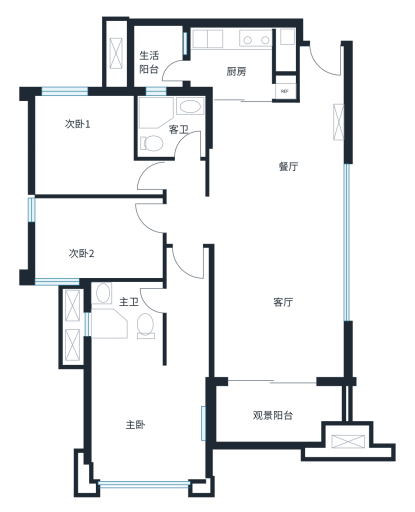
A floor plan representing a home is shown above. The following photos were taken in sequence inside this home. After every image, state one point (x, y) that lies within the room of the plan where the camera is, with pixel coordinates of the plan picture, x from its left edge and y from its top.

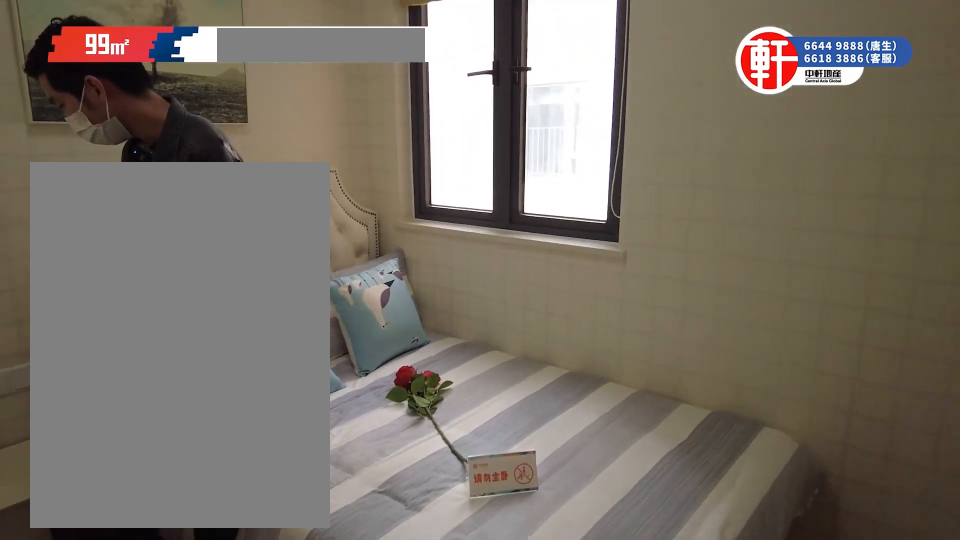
(86, 162)
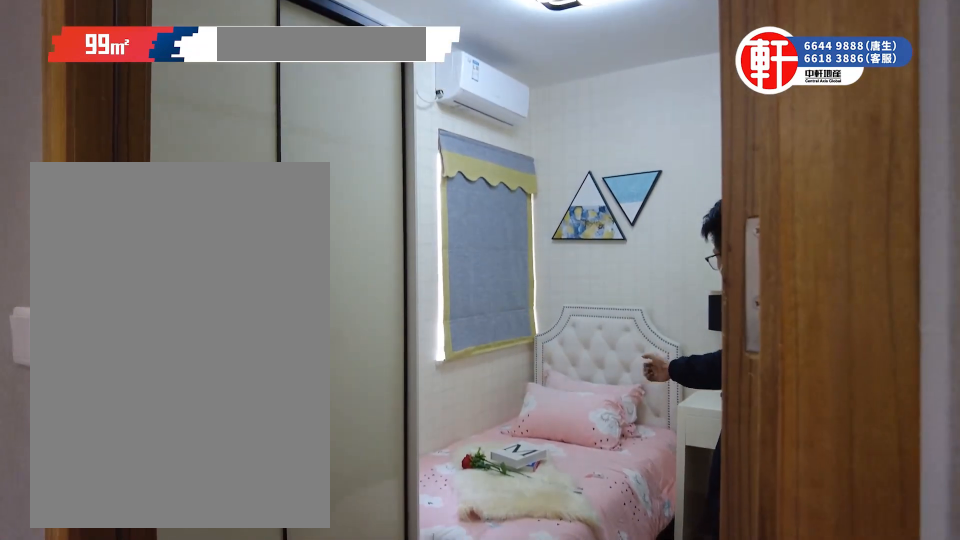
(97, 247)
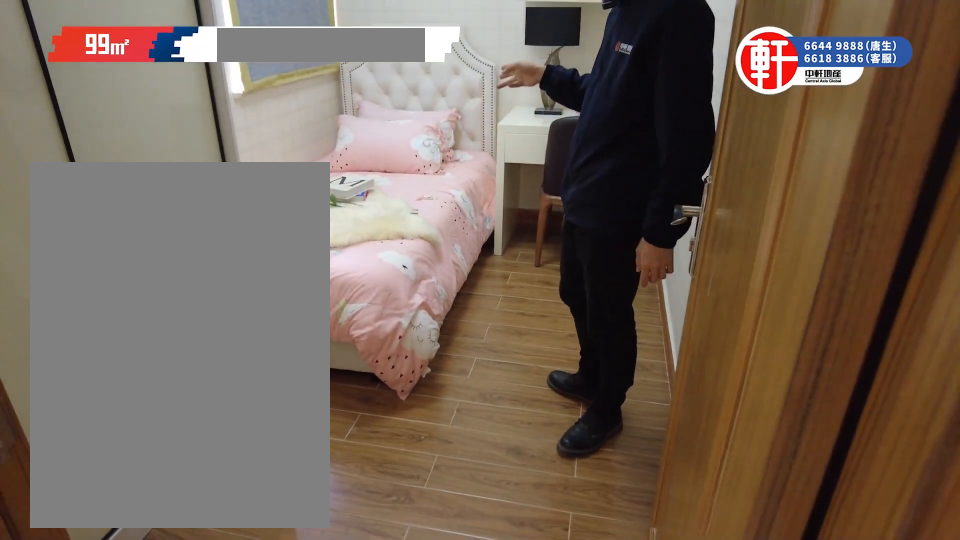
(97, 247)
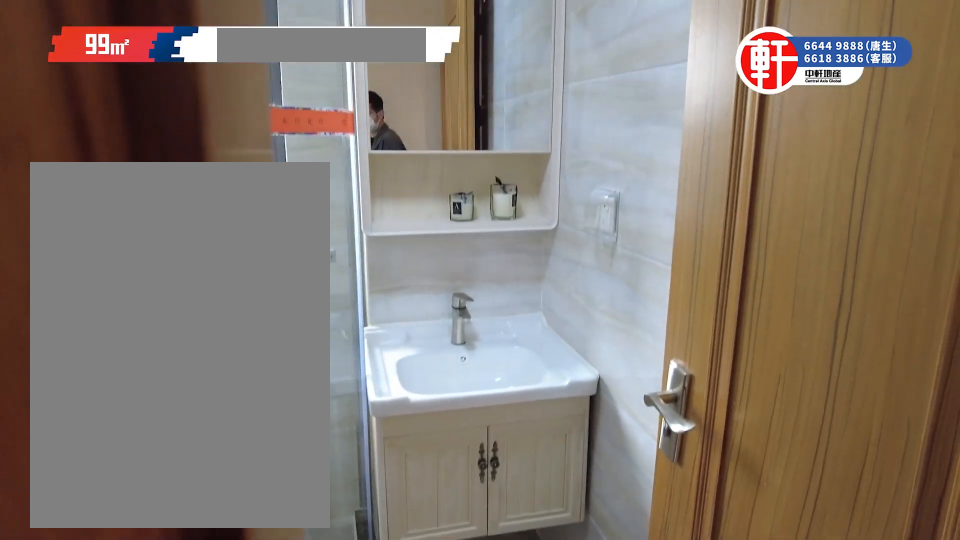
(147, 393)
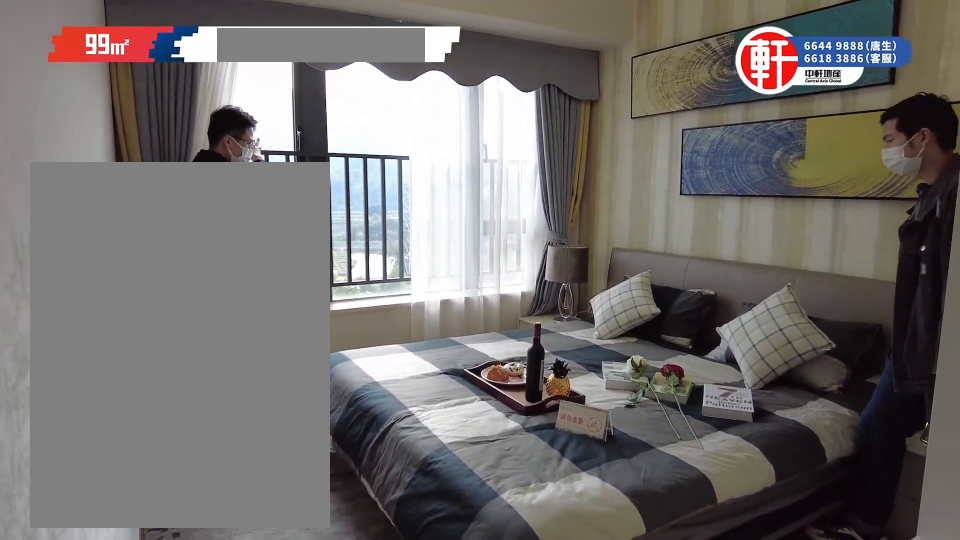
(147, 393)
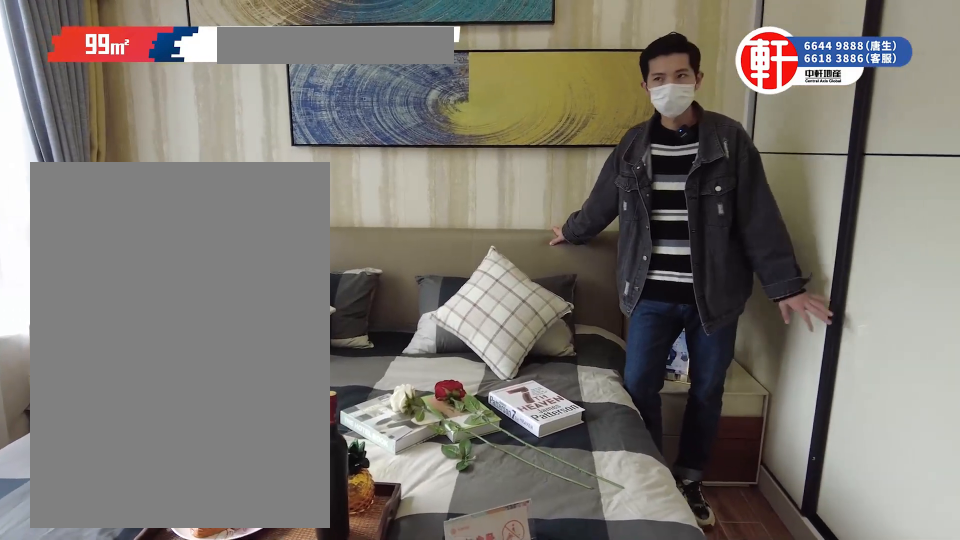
(147, 393)
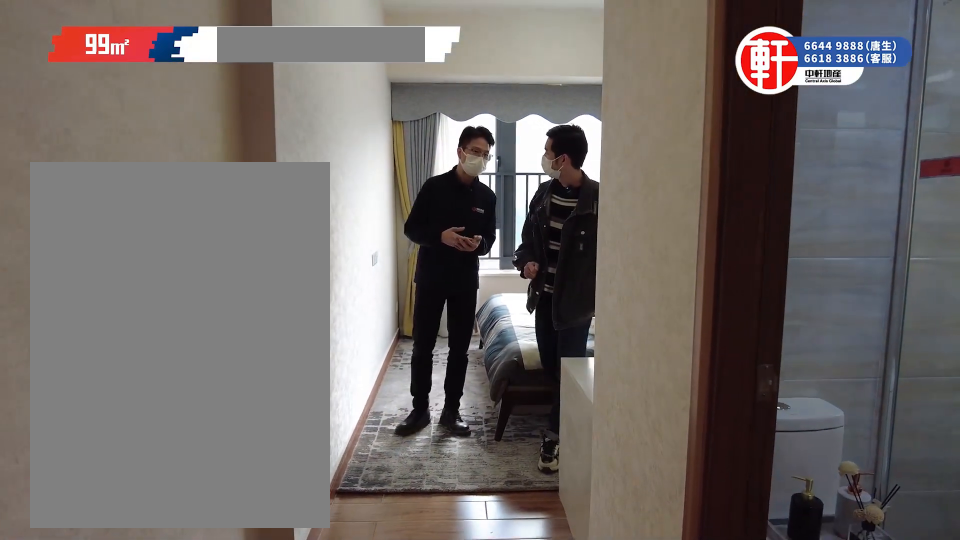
(147, 393)
